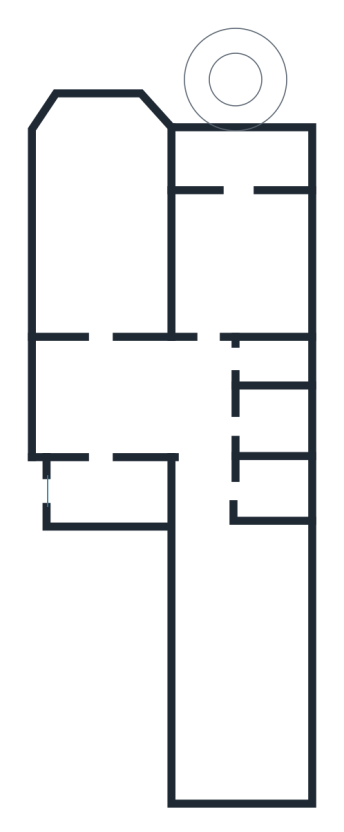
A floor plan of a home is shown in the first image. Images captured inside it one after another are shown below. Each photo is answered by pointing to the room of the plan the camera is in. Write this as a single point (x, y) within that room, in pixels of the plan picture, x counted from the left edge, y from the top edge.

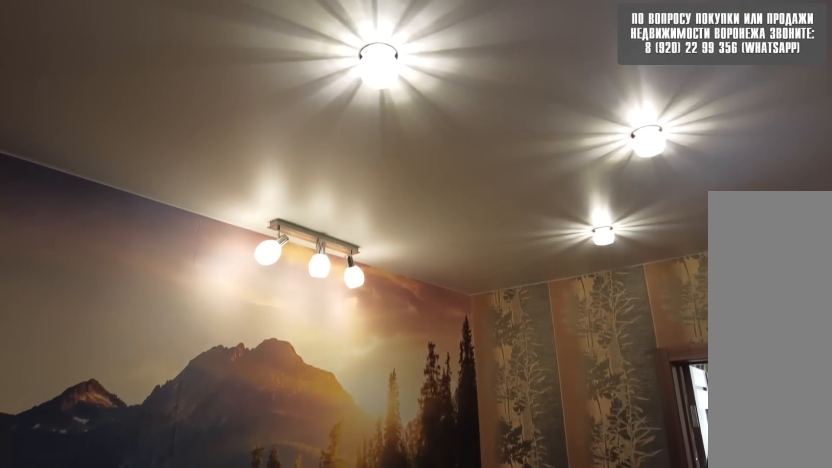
(109, 410)
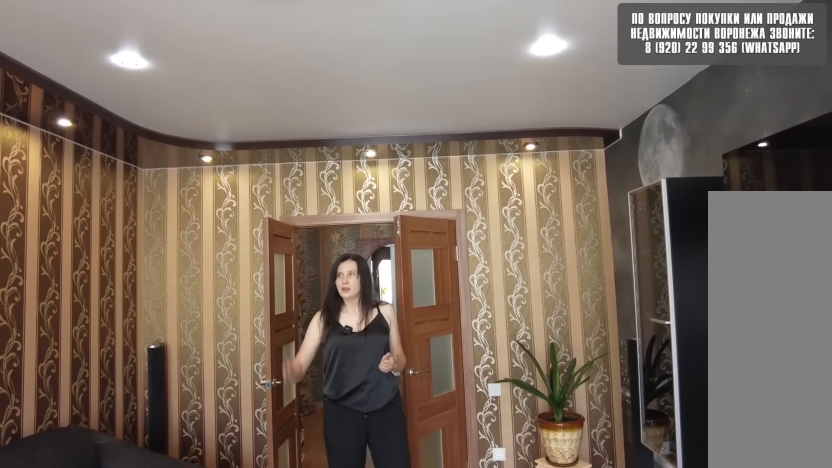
(99, 293)
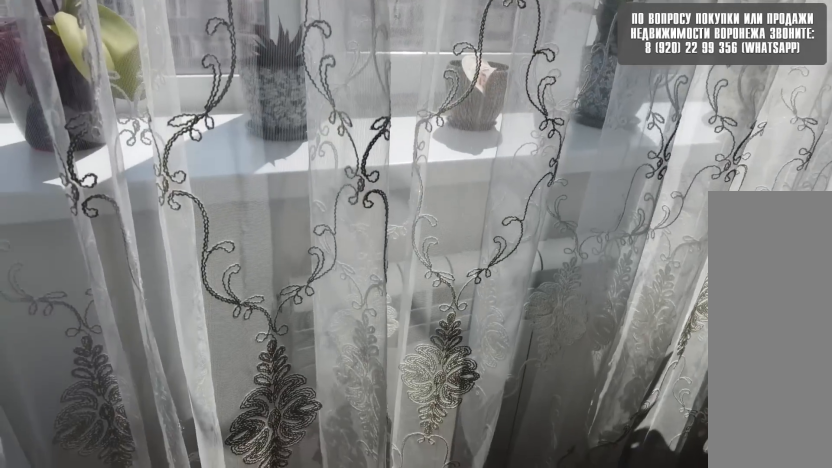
(99, 293)
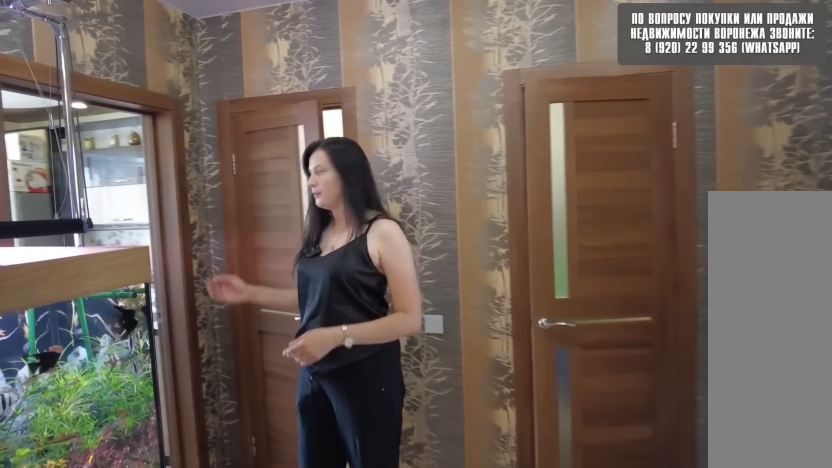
(104, 419)
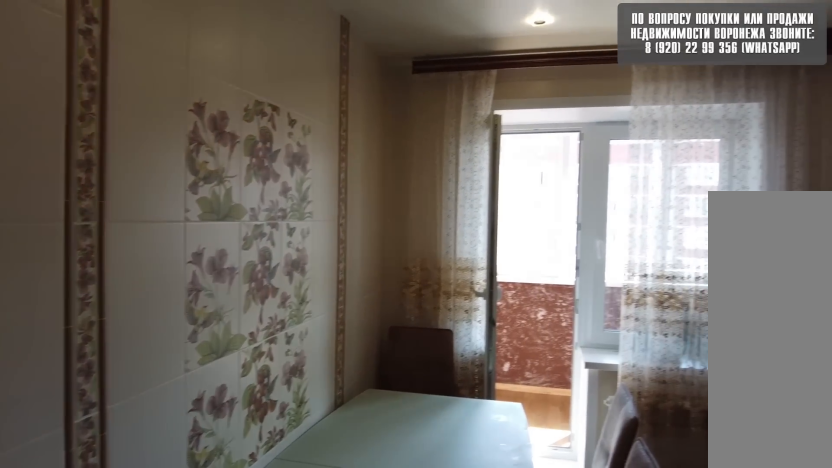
(245, 293)
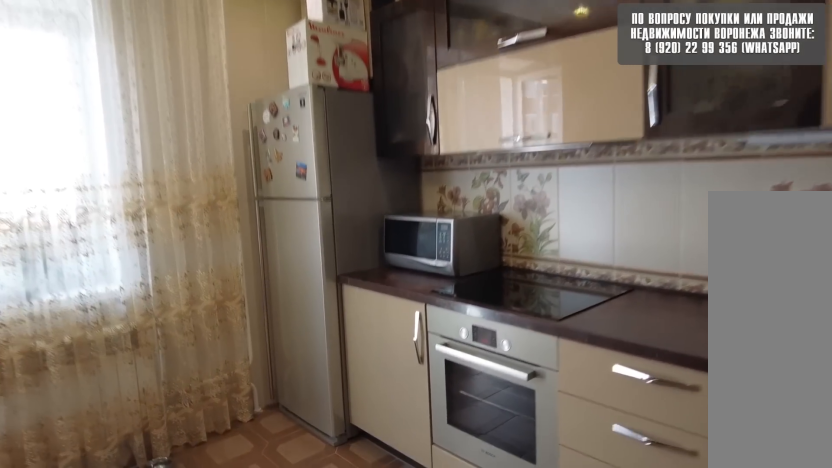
(245, 293)
